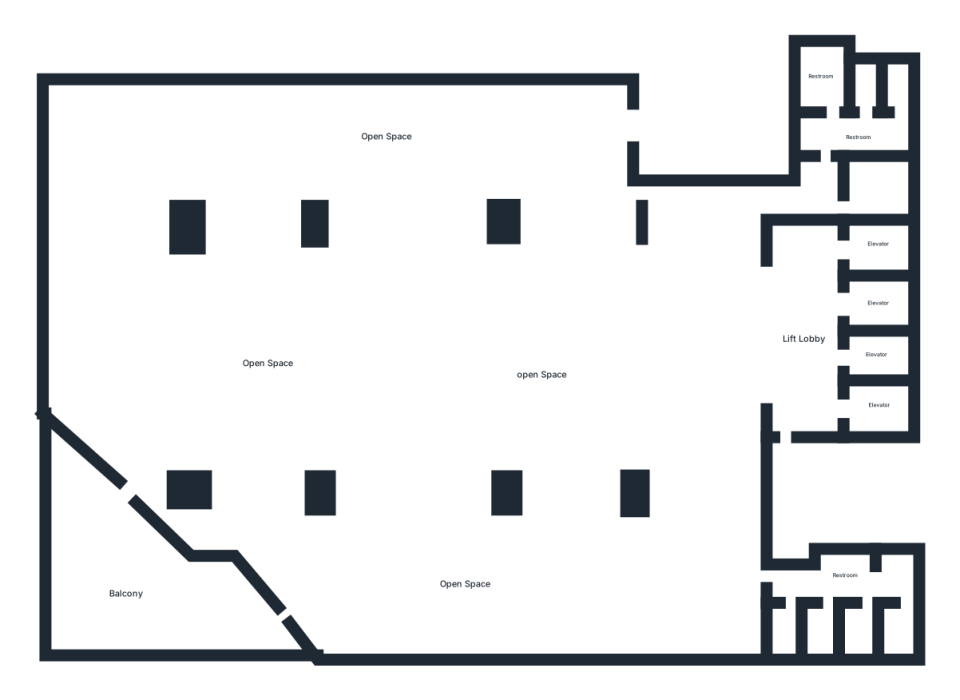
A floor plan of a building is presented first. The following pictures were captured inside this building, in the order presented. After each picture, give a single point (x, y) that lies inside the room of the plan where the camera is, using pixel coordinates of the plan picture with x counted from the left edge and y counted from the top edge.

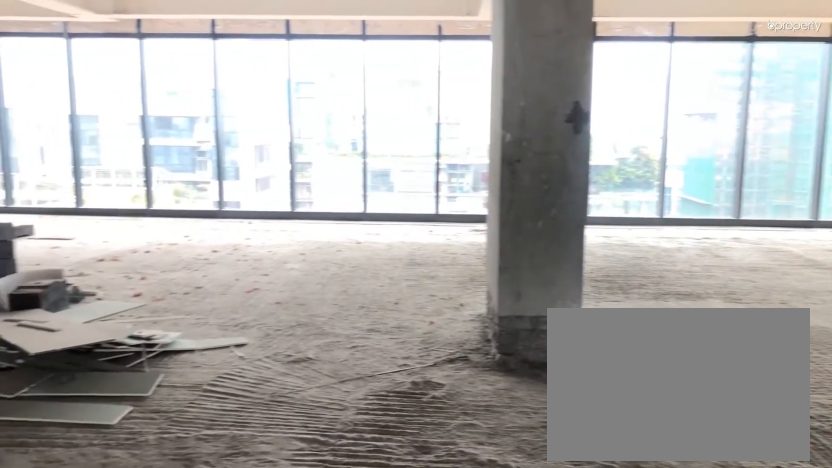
(463, 429)
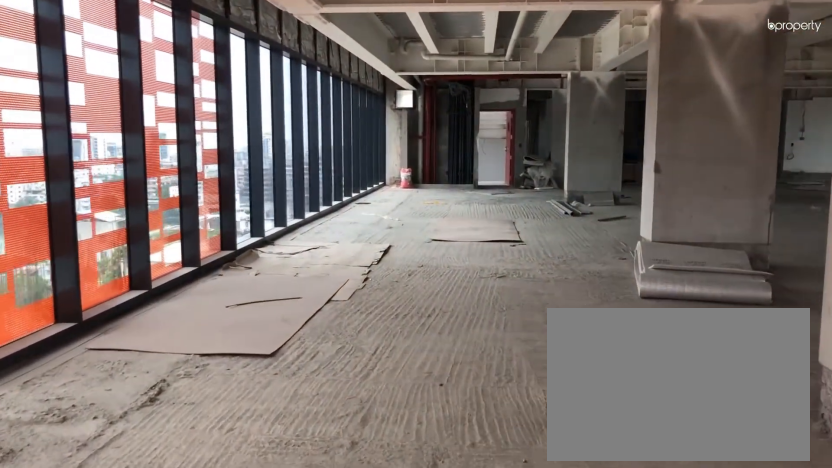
(243, 135)
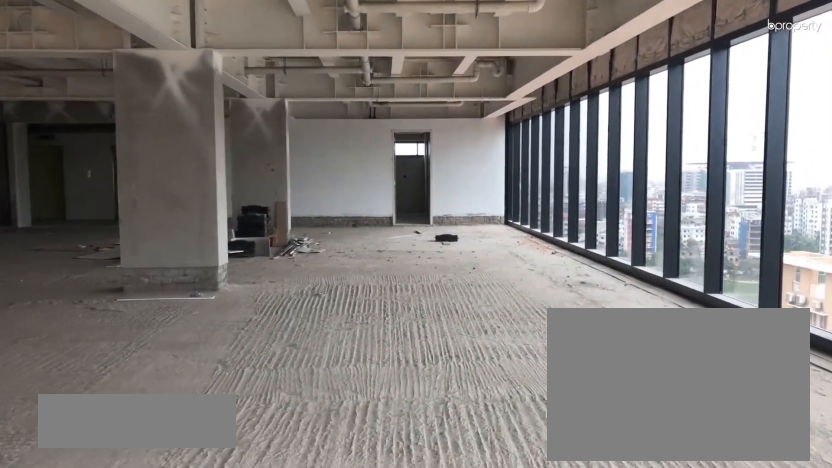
(445, 599)
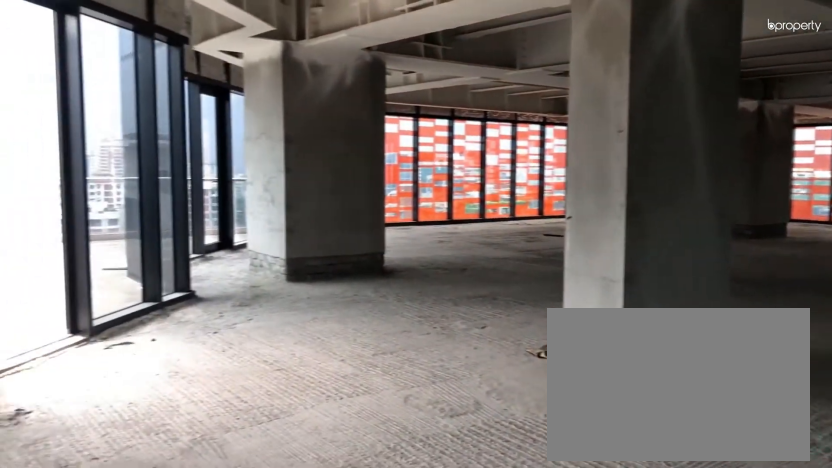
(445, 599)
